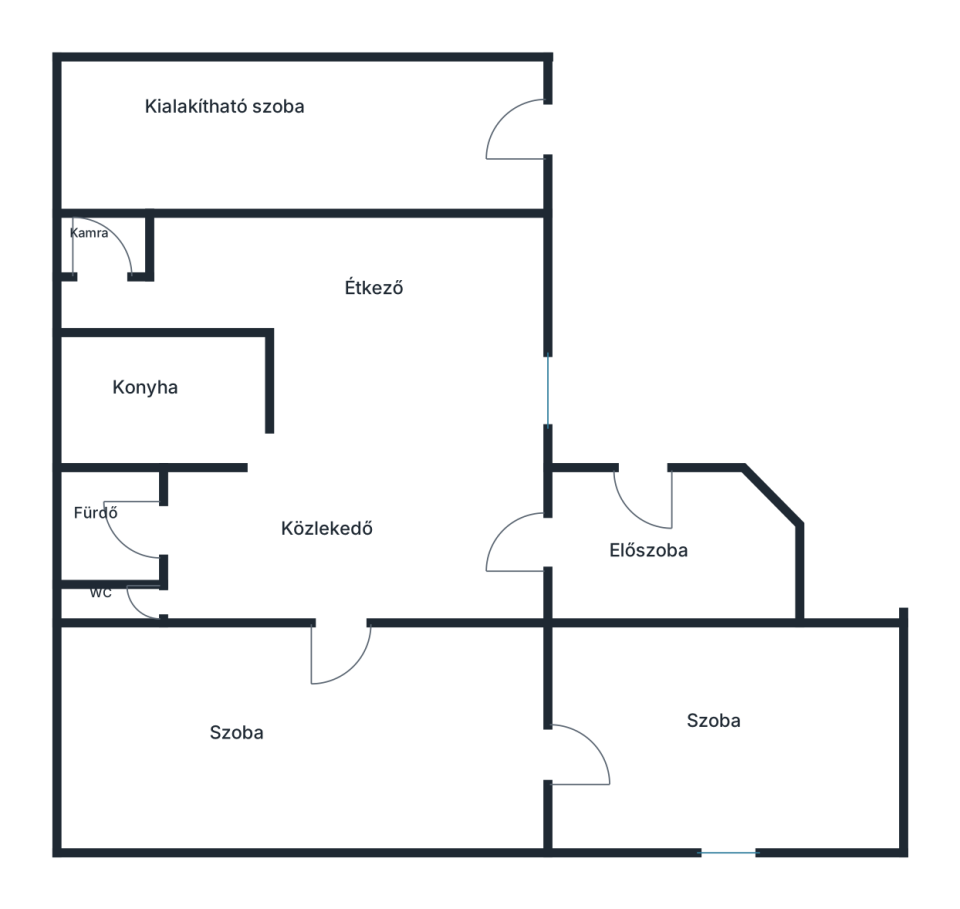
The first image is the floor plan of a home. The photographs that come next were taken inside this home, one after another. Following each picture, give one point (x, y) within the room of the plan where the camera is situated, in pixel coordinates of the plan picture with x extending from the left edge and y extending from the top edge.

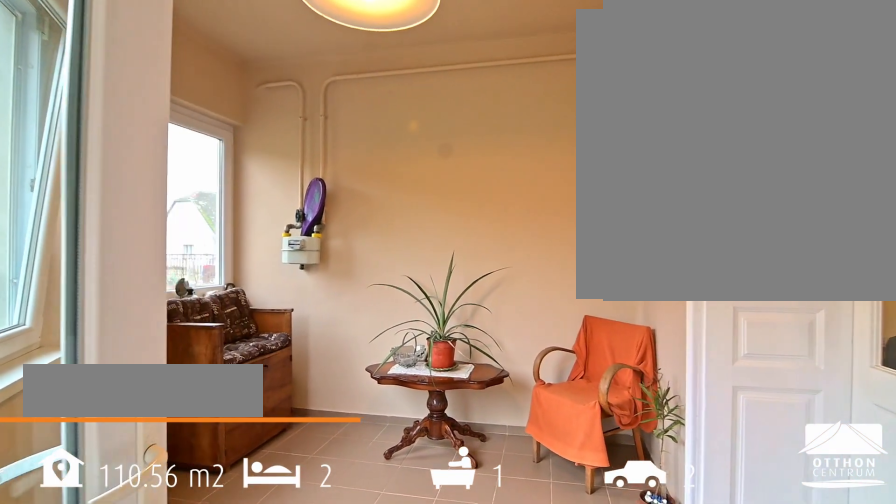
(736, 558)
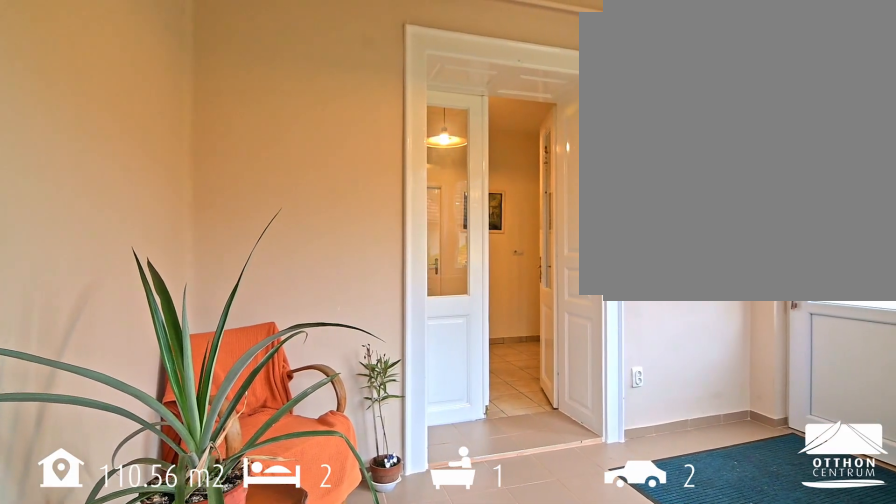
(735, 558)
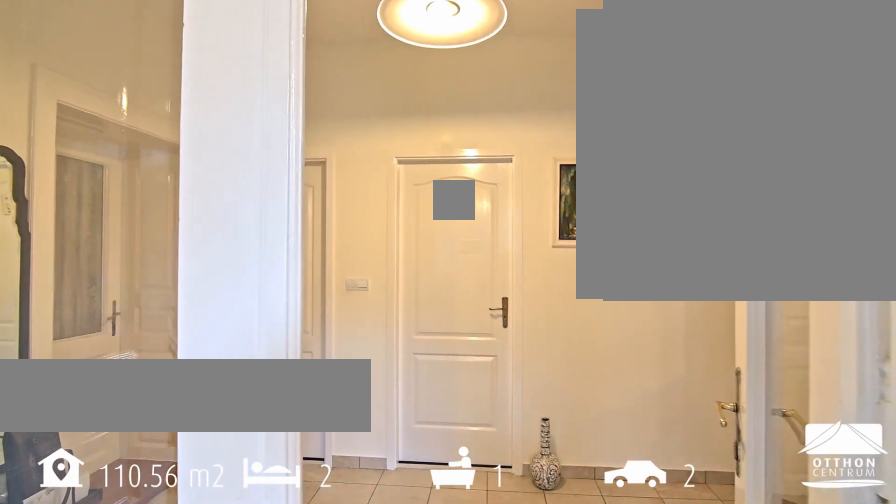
(330, 582)
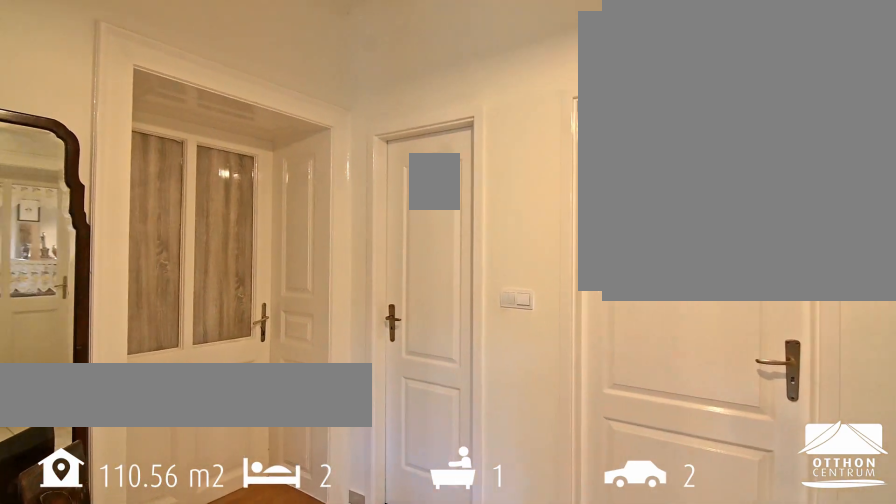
(330, 582)
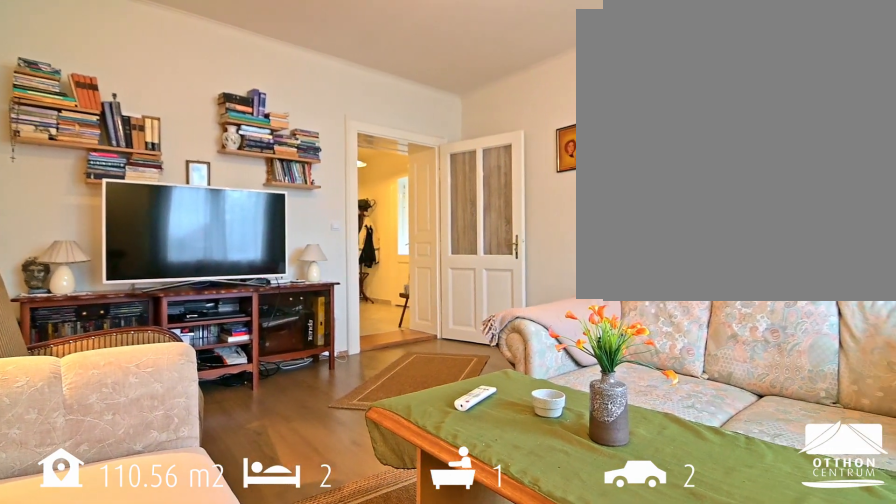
(234, 799)
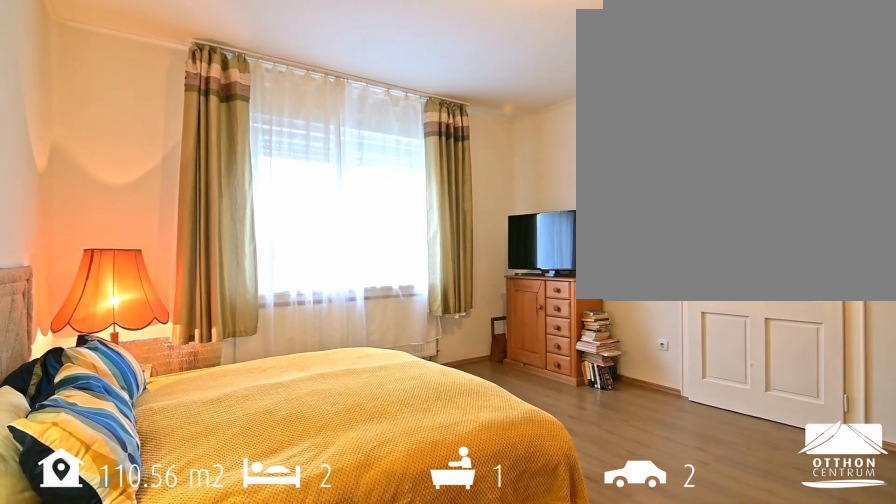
(722, 789)
